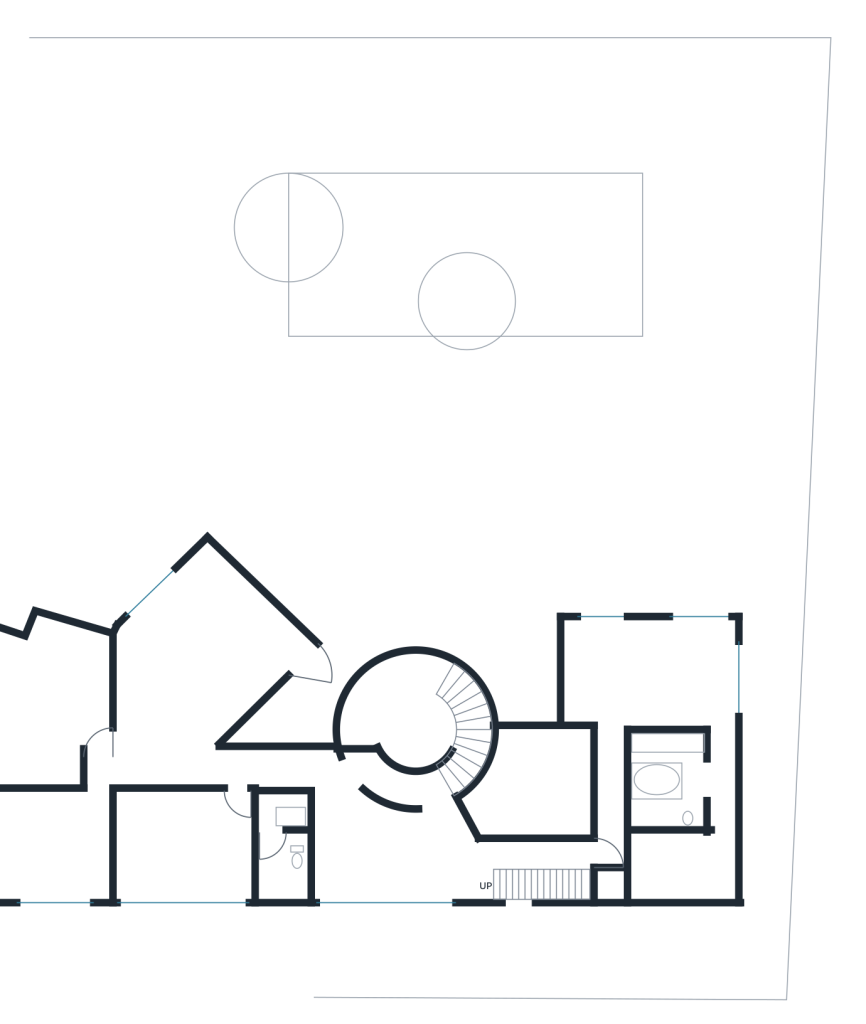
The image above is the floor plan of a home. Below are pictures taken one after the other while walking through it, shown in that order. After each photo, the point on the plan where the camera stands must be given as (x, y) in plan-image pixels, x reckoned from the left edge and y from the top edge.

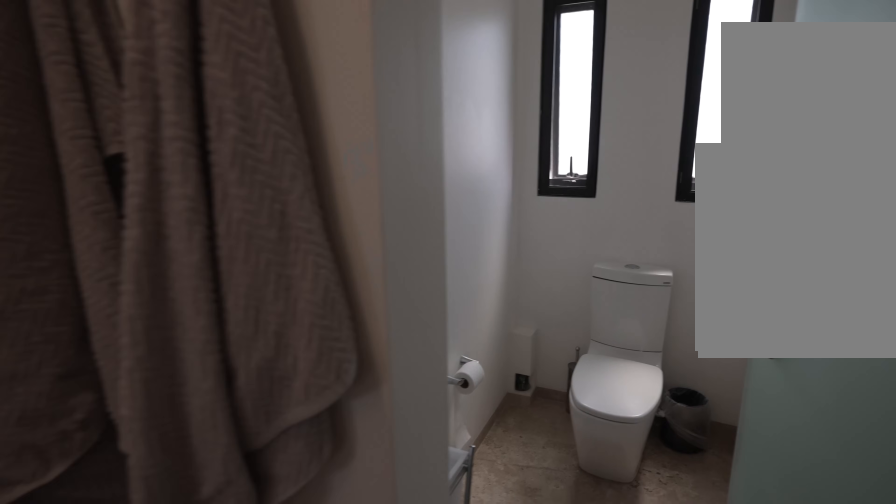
(701, 784)
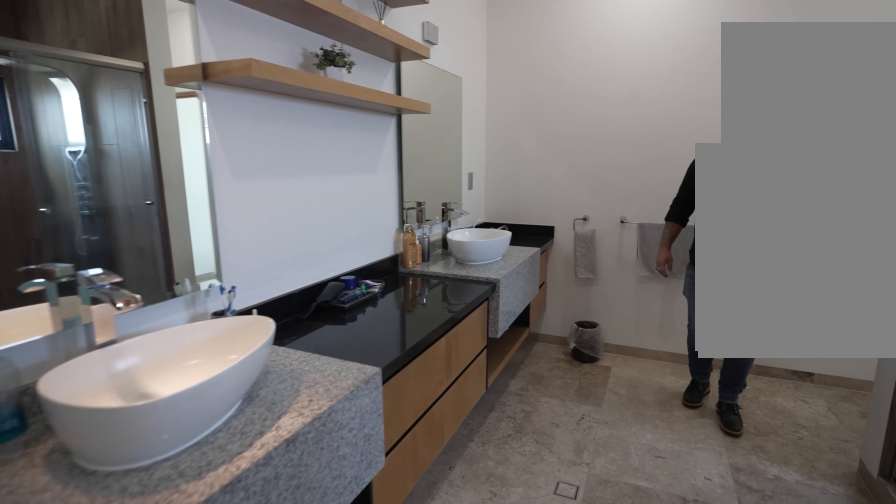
(710, 769)
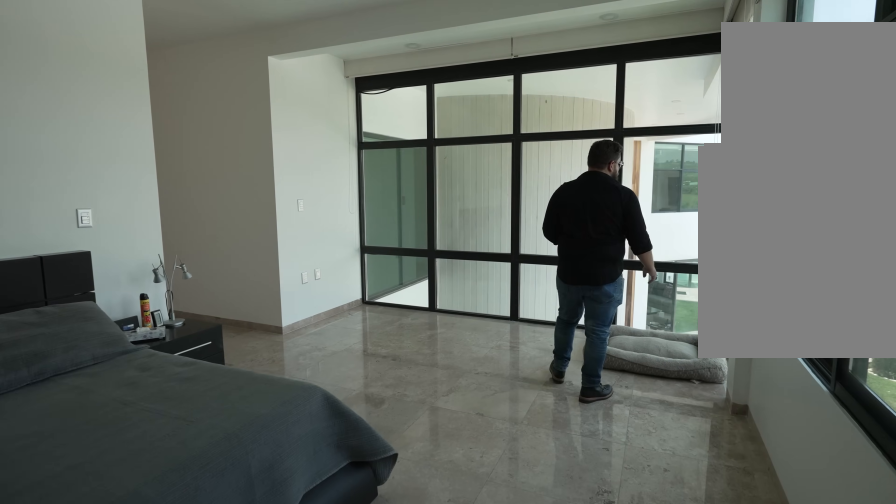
(686, 638)
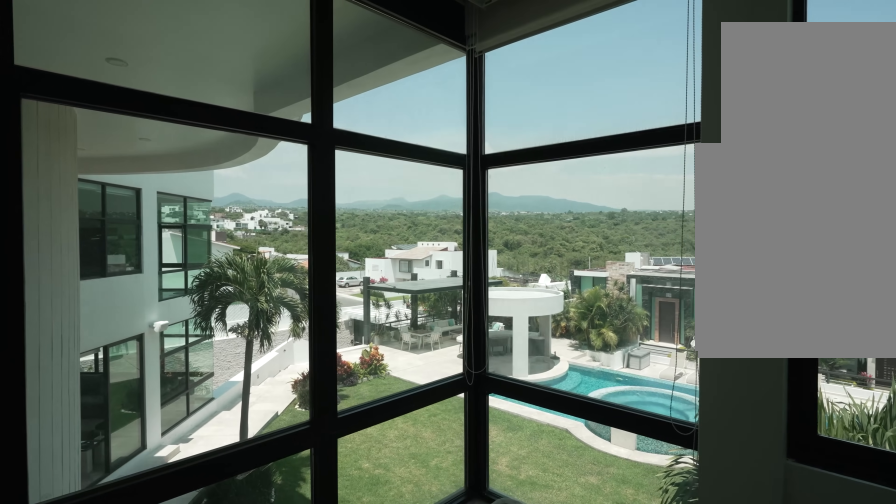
(635, 640)
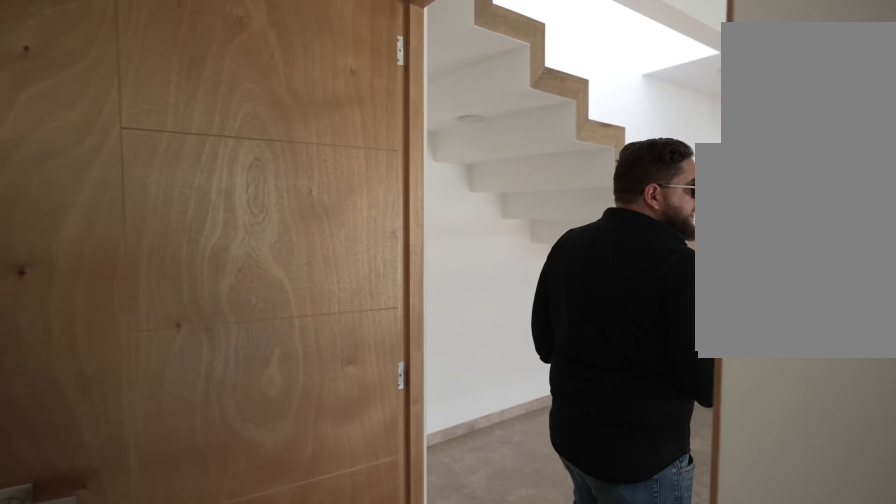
(604, 792)
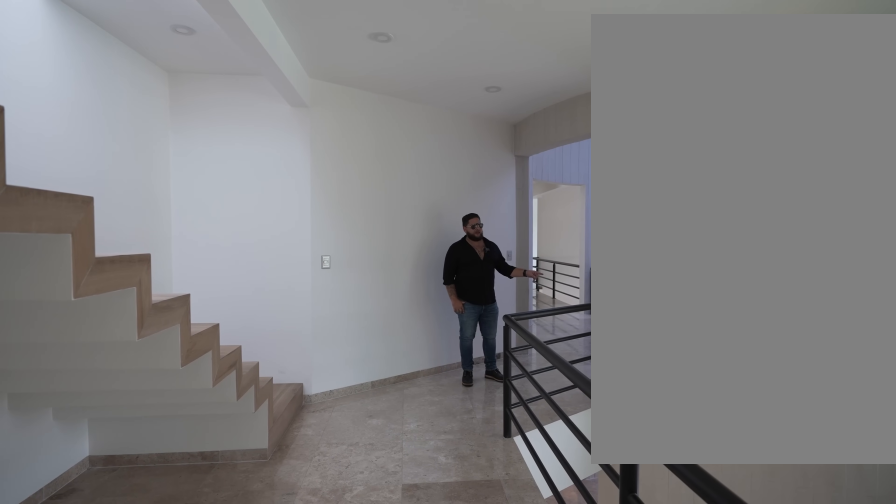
(561, 850)
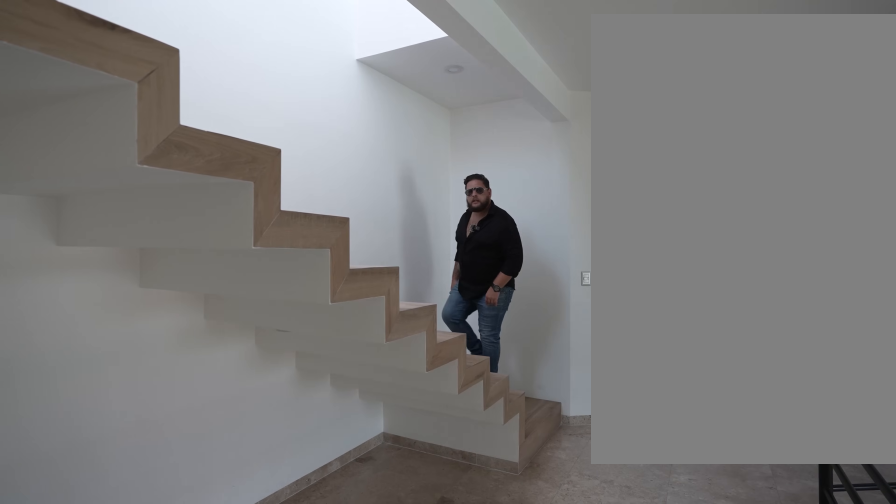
(561, 850)
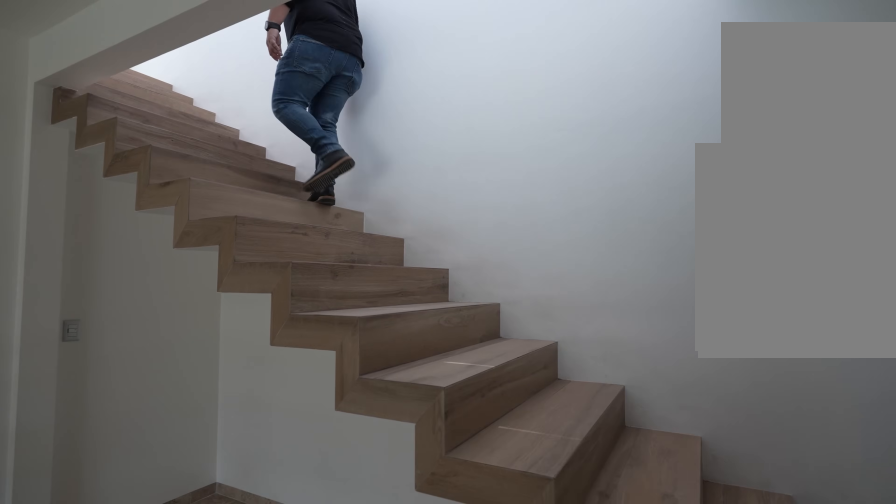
(501, 855)
